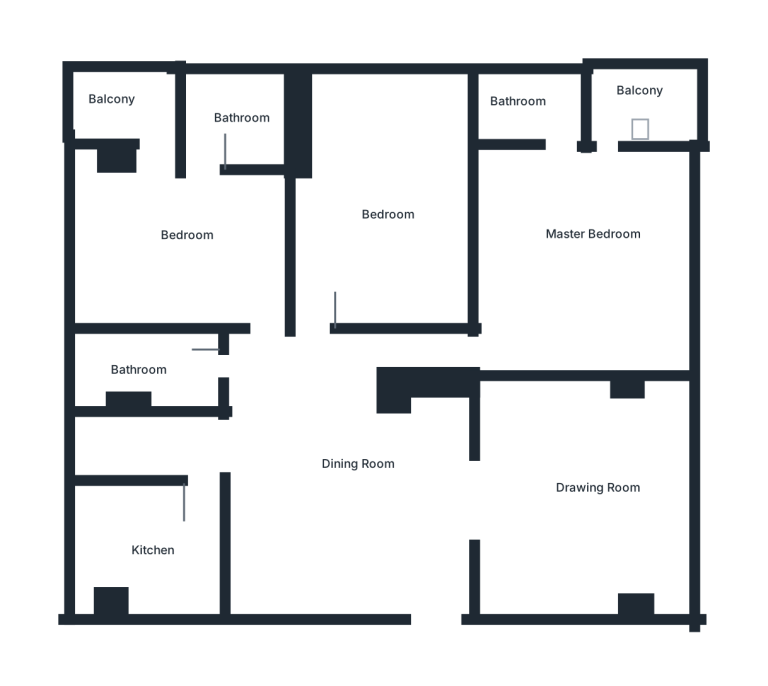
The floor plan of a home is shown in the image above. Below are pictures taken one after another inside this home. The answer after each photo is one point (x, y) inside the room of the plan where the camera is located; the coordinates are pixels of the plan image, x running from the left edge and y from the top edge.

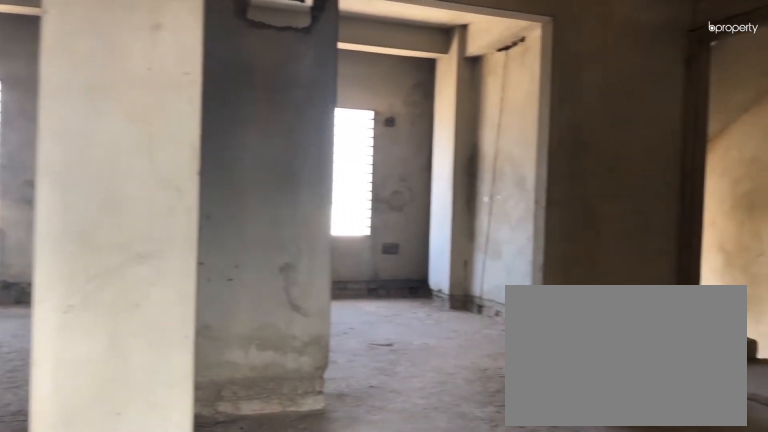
(358, 455)
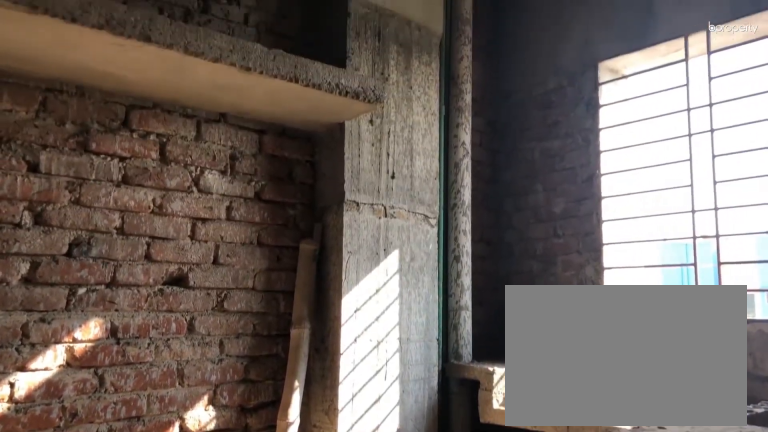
(140, 555)
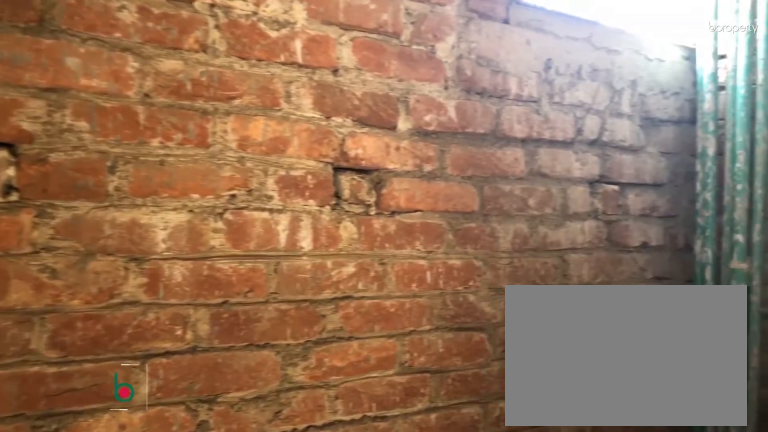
(245, 122)
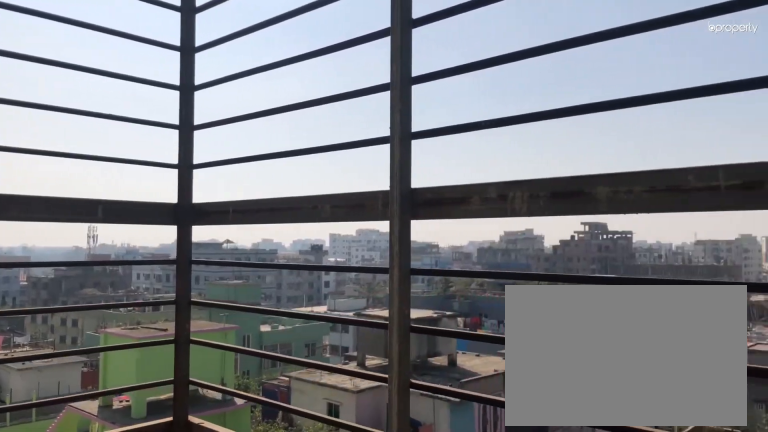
(127, 107)
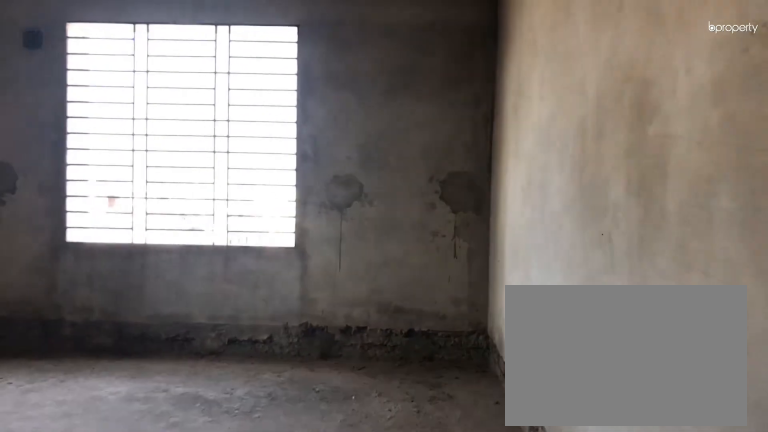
(506, 336)
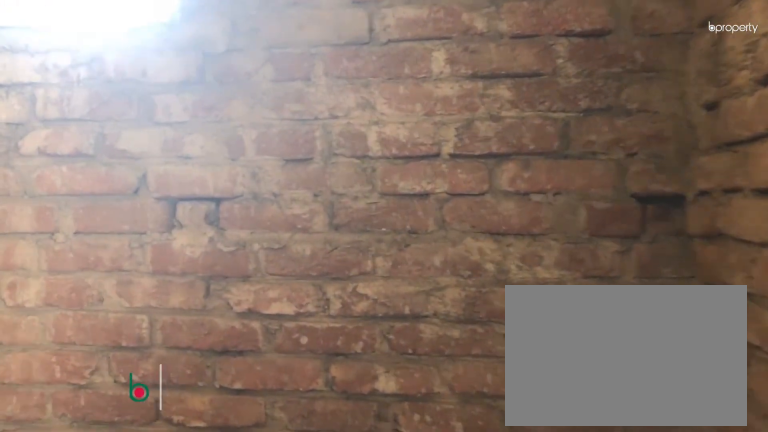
(533, 105)
